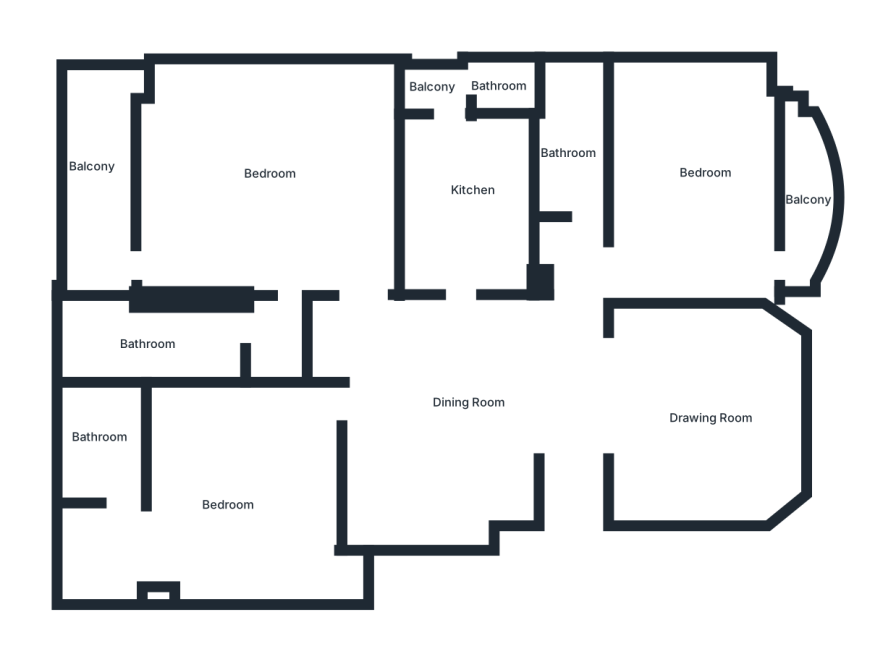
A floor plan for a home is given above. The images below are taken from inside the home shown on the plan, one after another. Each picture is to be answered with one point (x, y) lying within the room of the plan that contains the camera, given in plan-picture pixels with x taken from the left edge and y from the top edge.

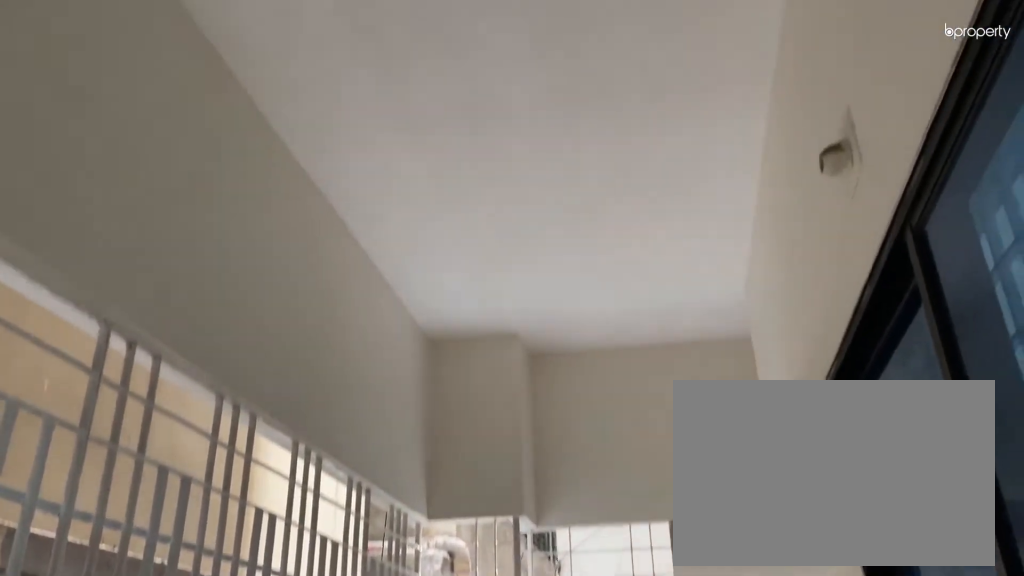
(95, 161)
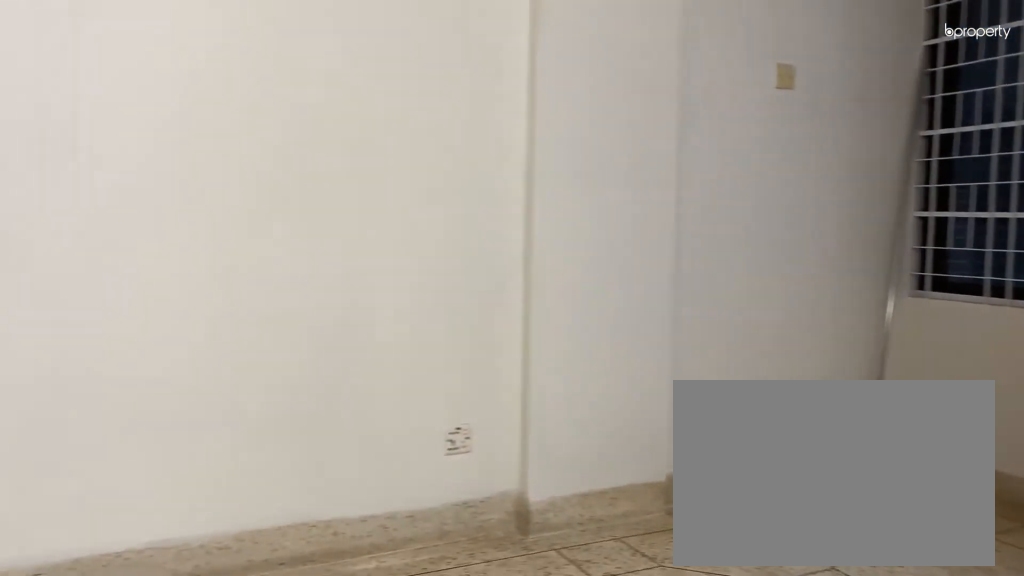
(243, 508)
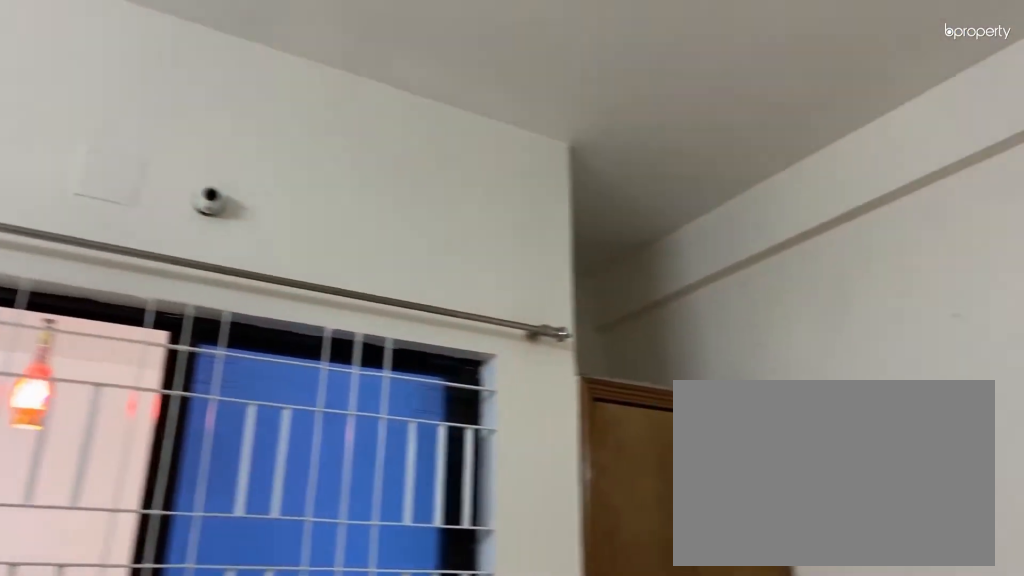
(243, 508)
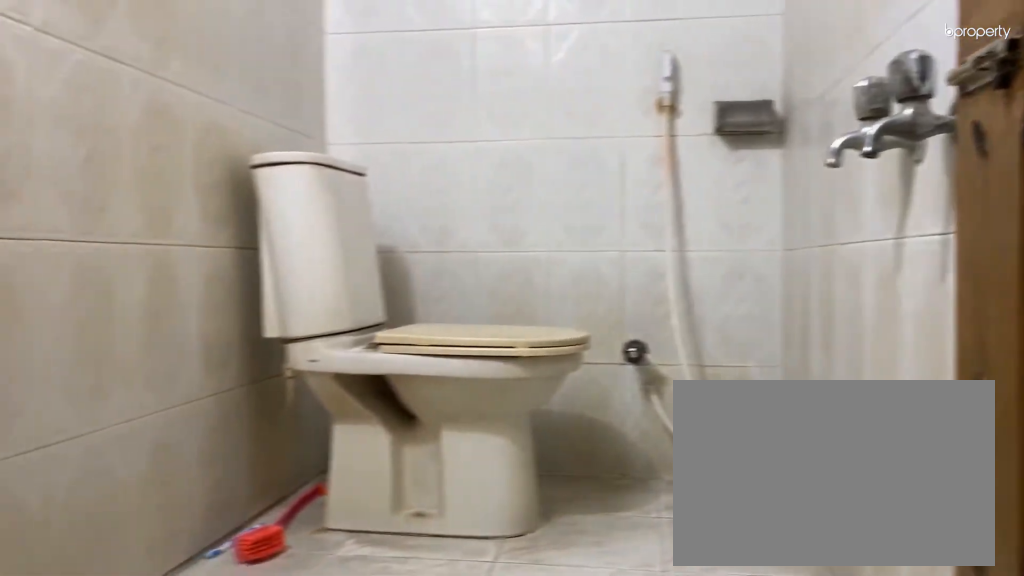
(99, 443)
